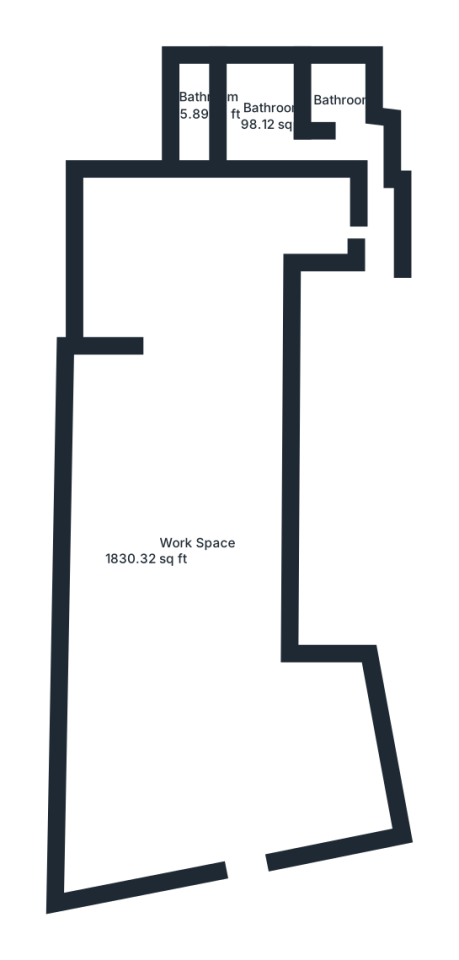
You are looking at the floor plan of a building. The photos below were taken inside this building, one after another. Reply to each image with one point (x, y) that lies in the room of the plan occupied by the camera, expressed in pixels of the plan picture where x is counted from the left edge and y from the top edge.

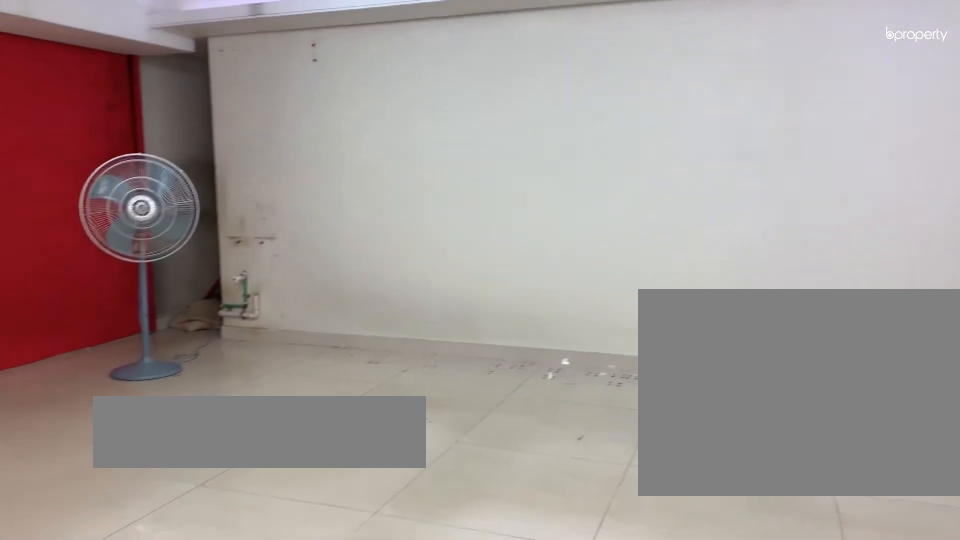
(193, 266)
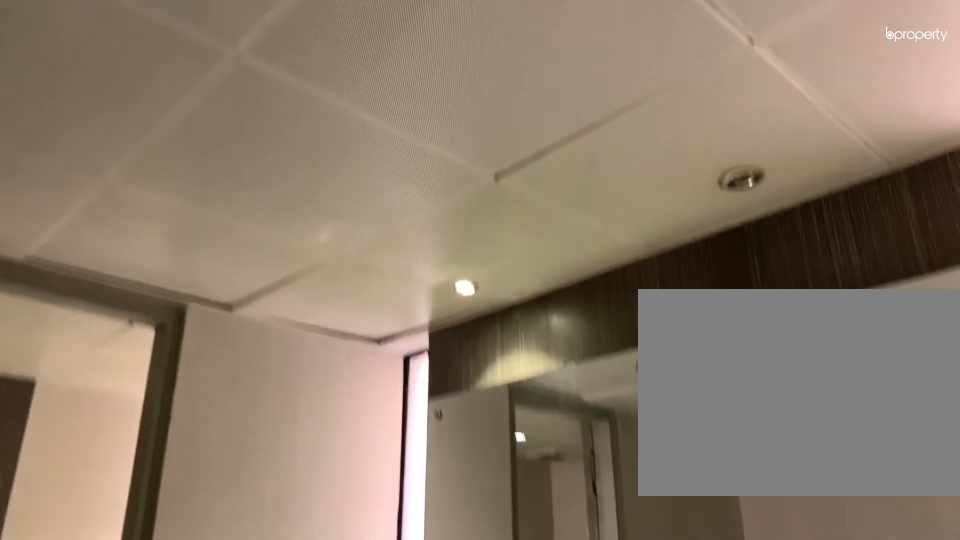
(256, 114)
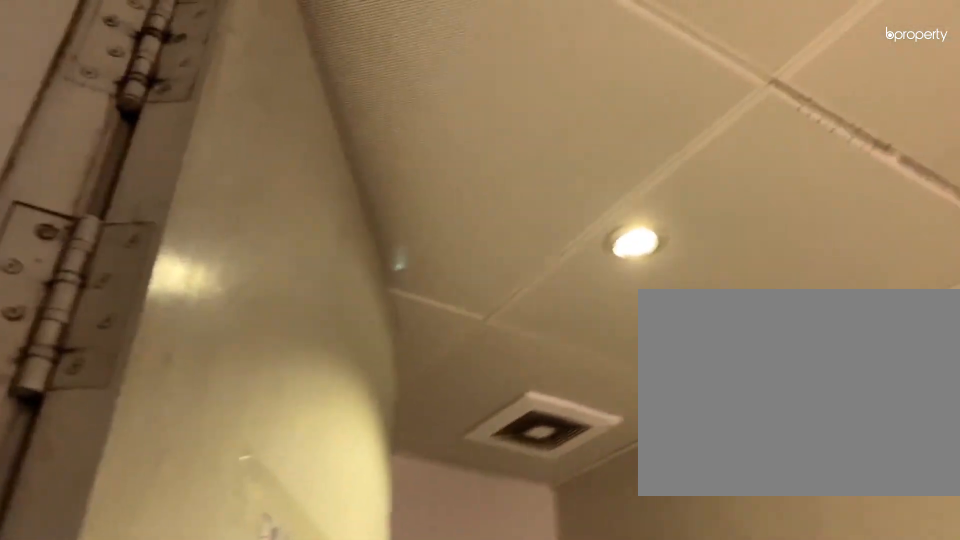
(256, 114)
